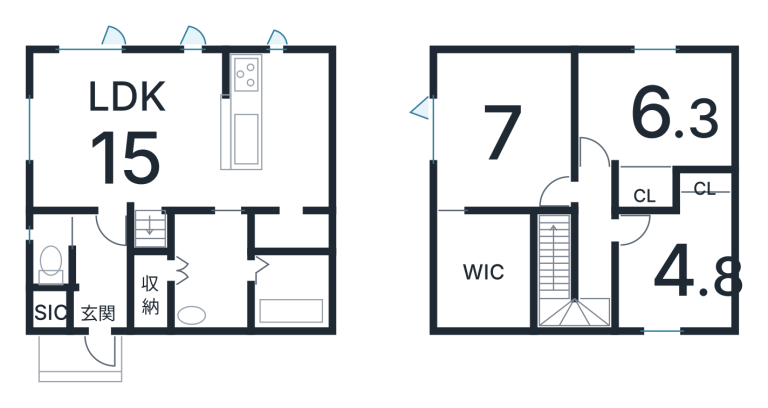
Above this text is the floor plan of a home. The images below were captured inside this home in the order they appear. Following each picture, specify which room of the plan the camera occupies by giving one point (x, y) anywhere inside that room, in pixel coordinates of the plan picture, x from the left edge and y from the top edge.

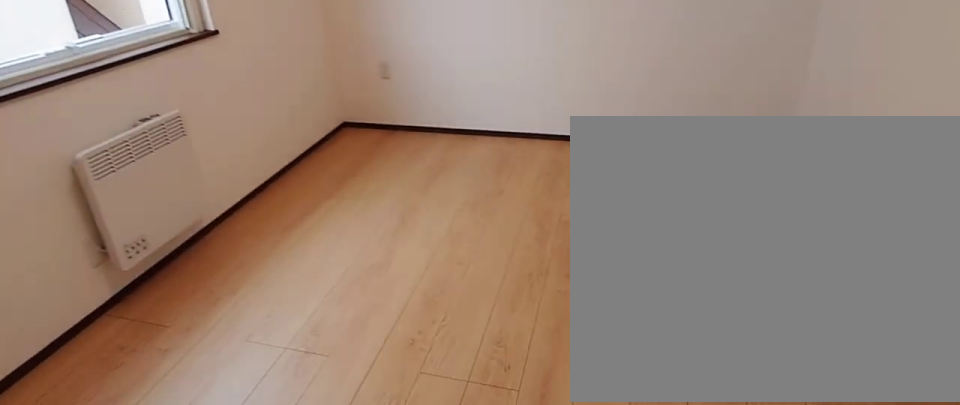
(660, 58)
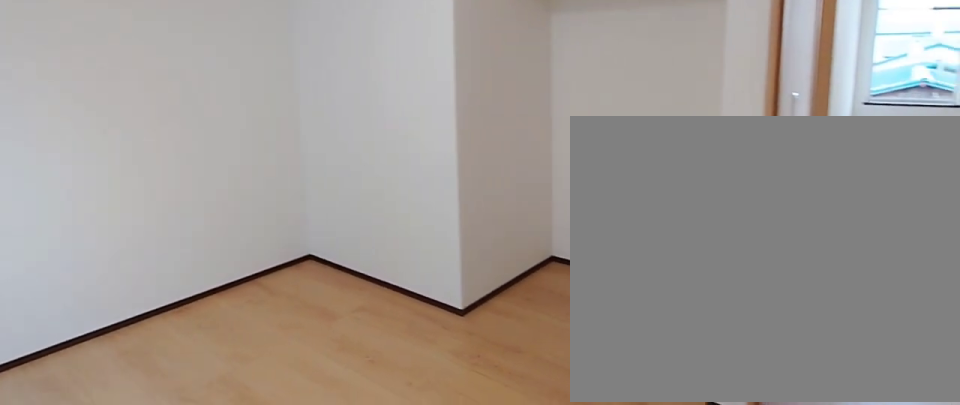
(660, 58)
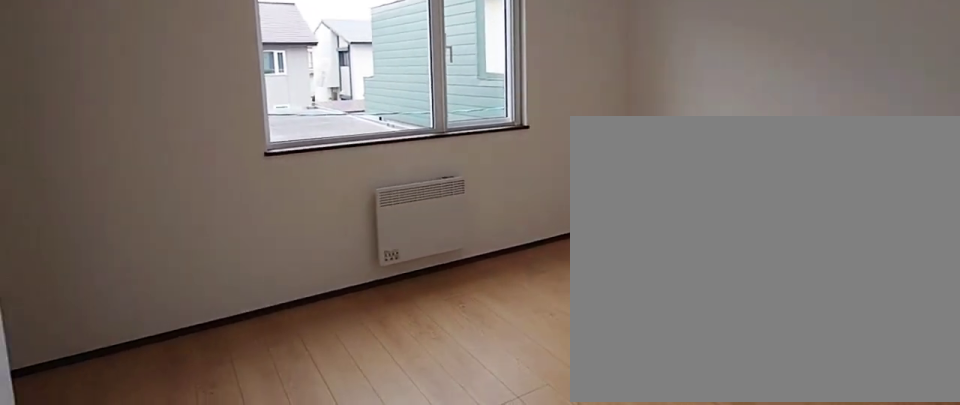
(489, 72)
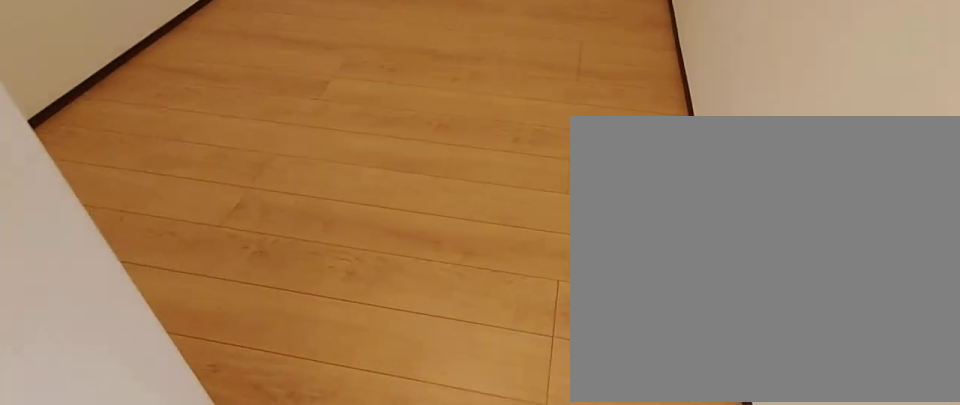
(480, 233)
